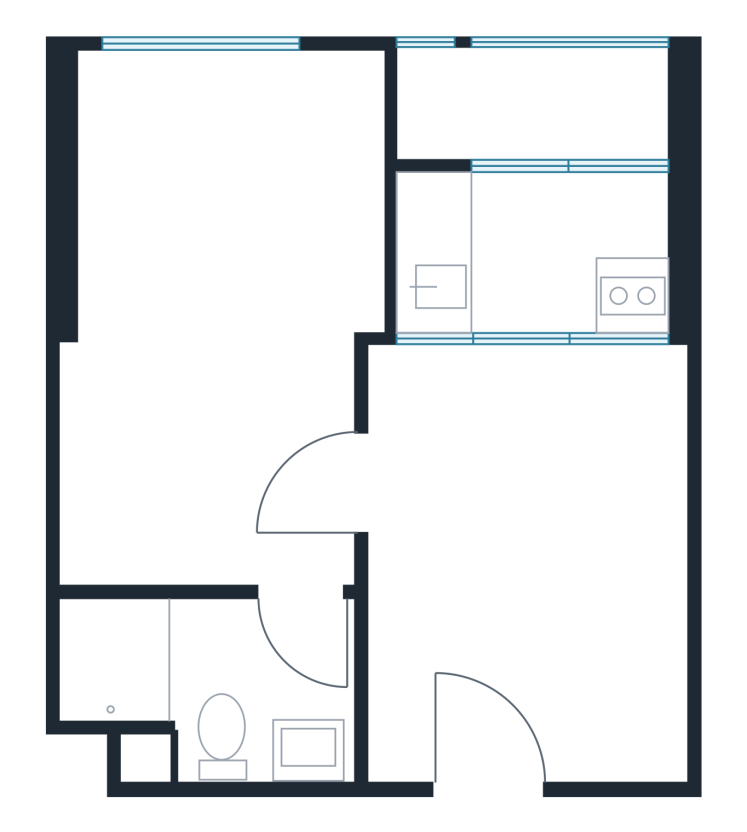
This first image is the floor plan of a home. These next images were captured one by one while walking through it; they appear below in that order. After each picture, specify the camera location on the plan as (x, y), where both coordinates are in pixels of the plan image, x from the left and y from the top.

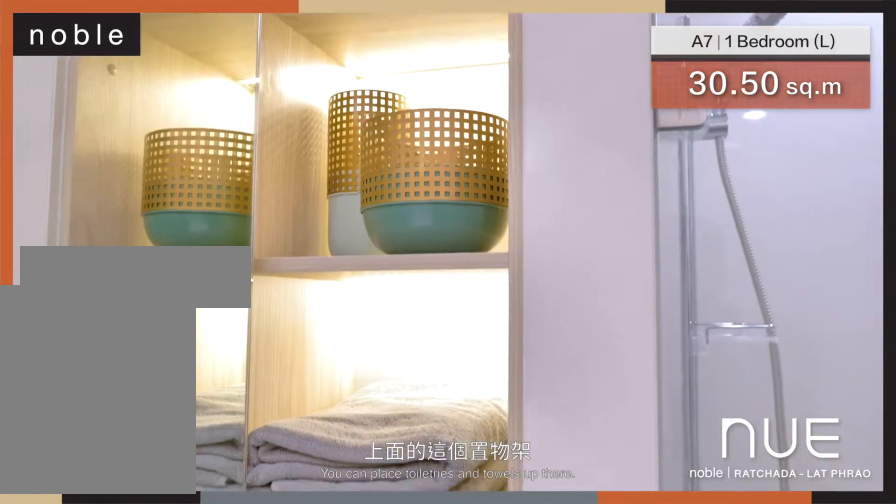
(319, 593)
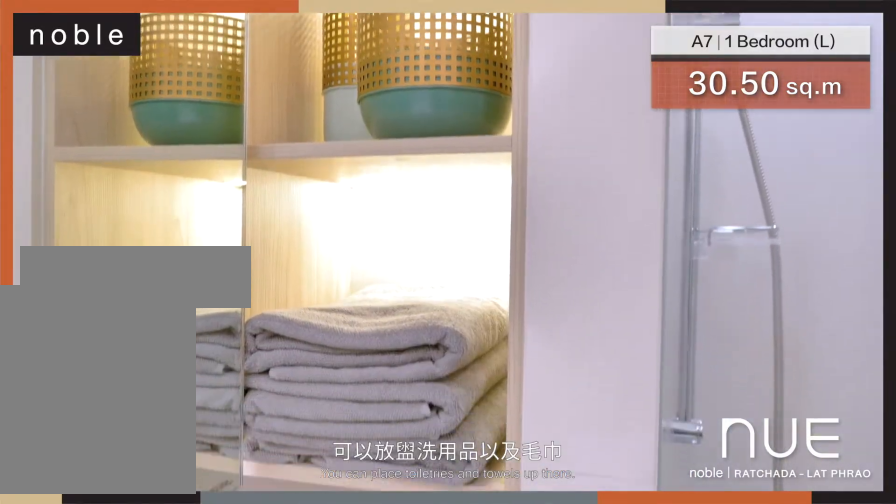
(318, 595)
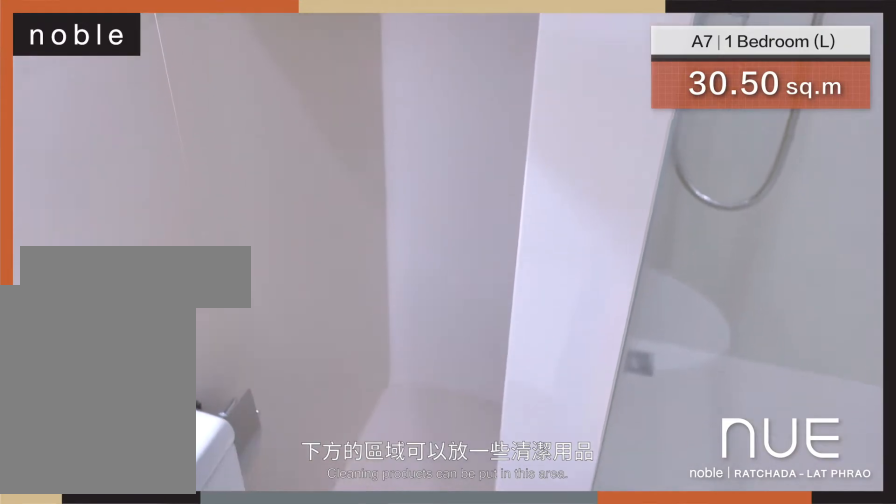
(320, 592)
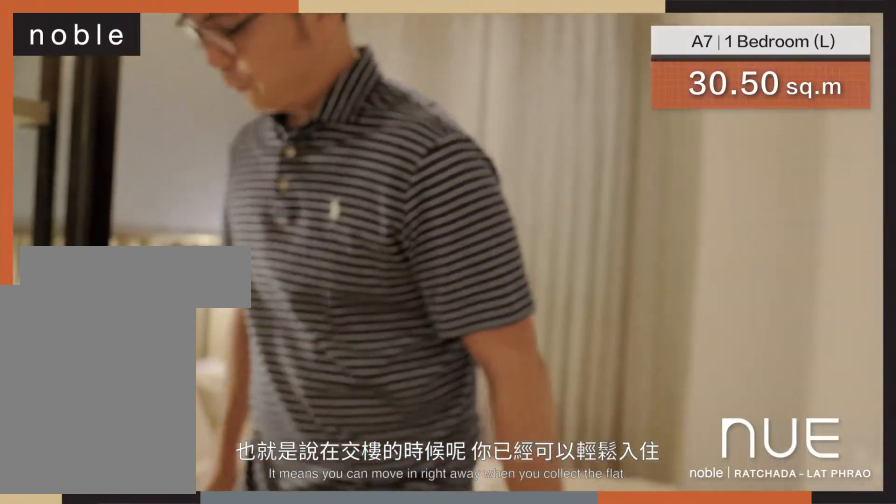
(310, 423)
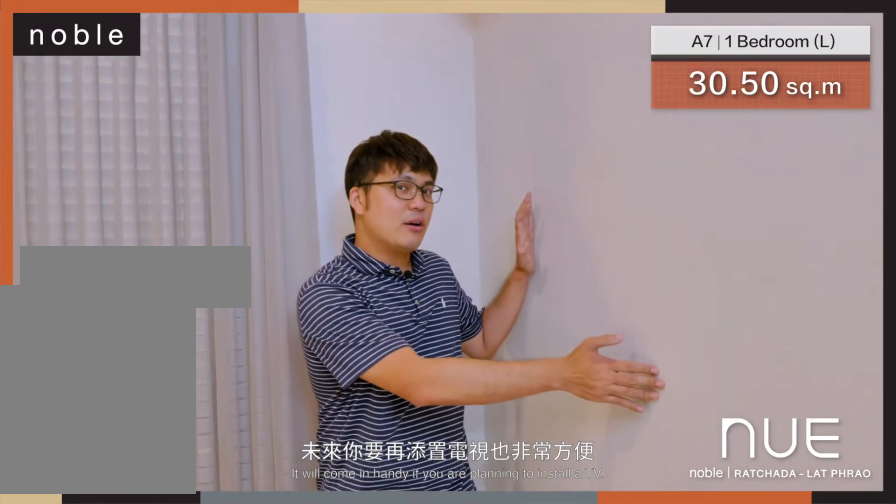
(310, 425)
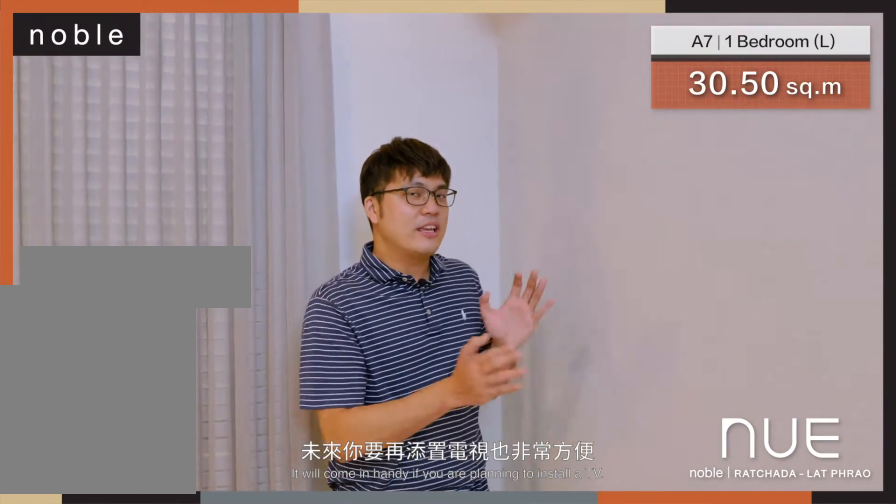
(318, 418)
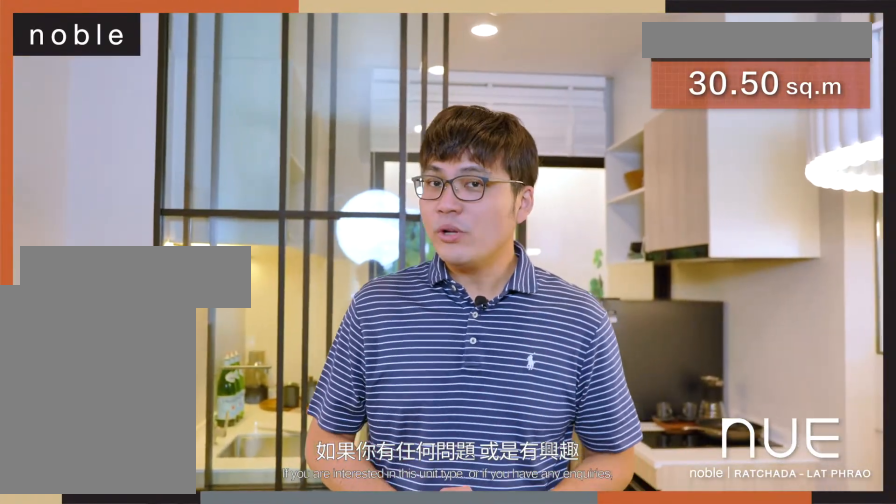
(463, 493)
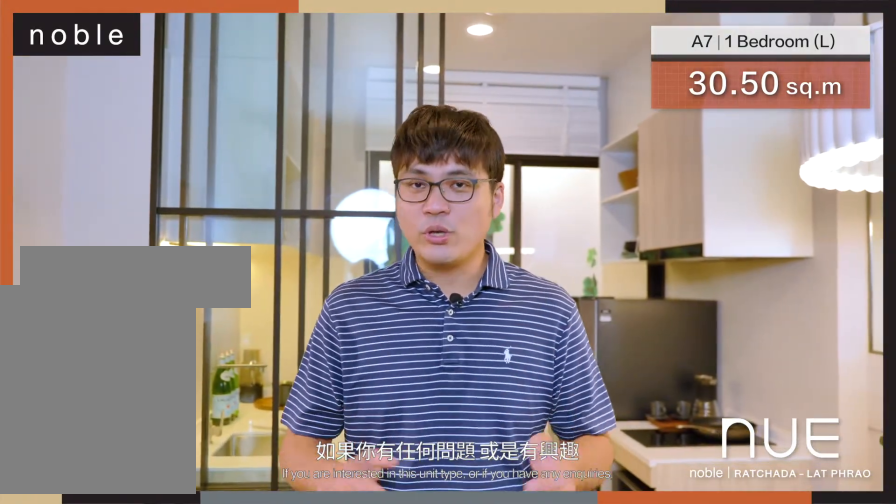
(467, 489)
